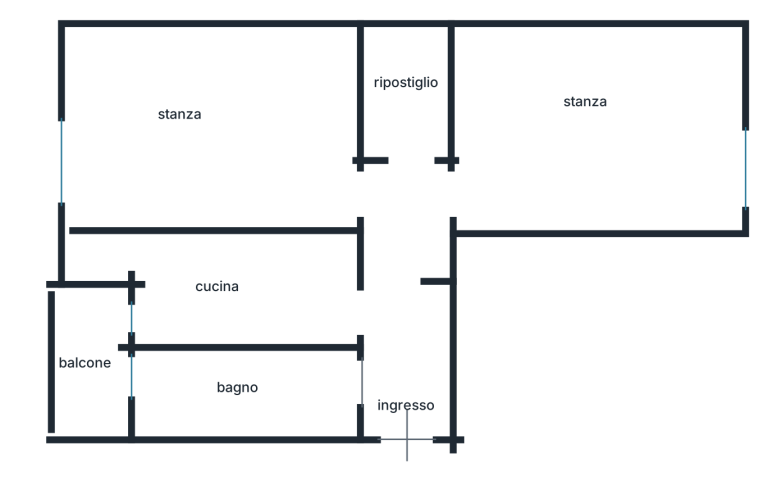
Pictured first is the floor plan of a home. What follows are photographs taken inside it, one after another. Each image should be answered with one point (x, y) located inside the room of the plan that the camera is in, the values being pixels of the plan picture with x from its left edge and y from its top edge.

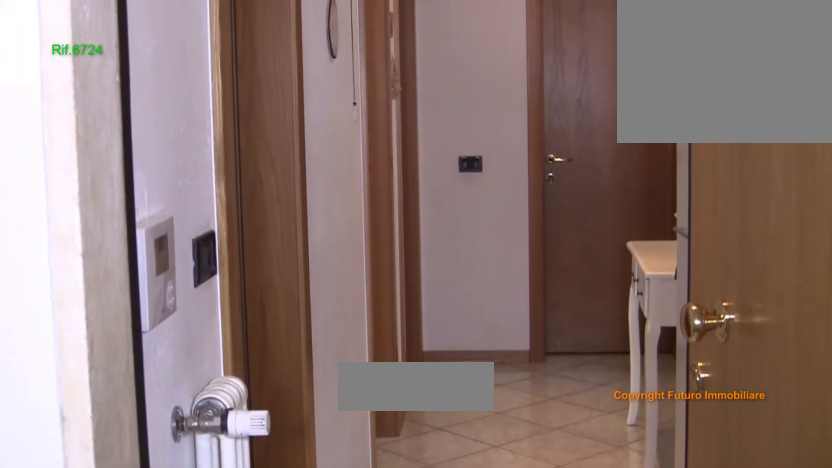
(405, 282)
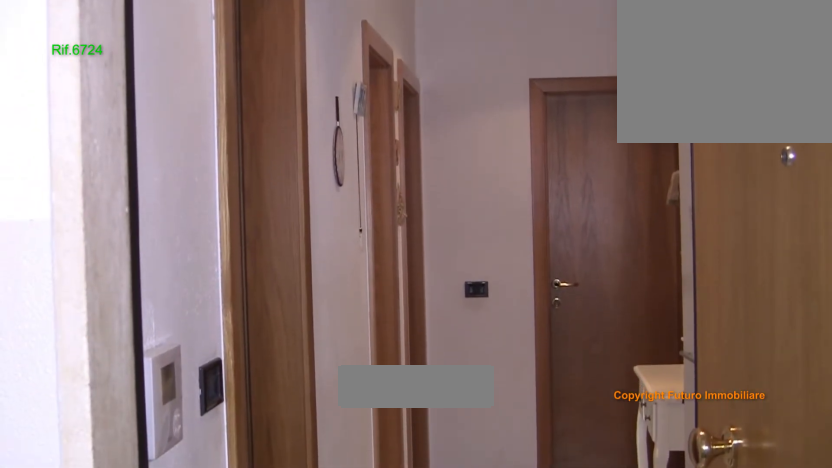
(405, 282)
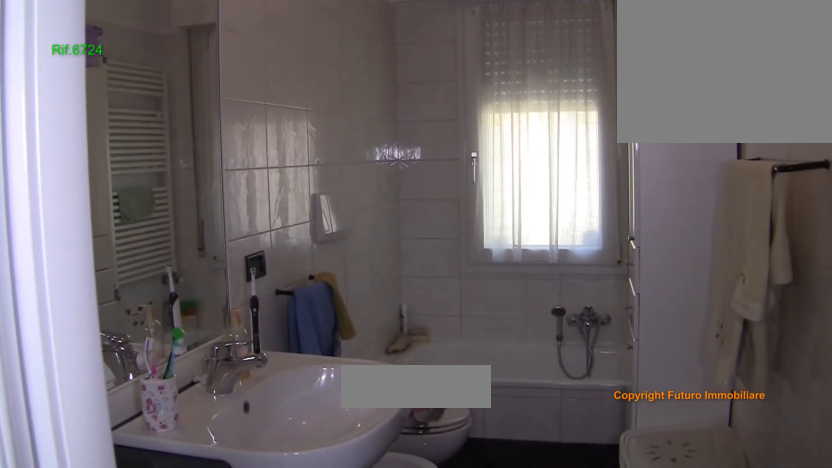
(257, 391)
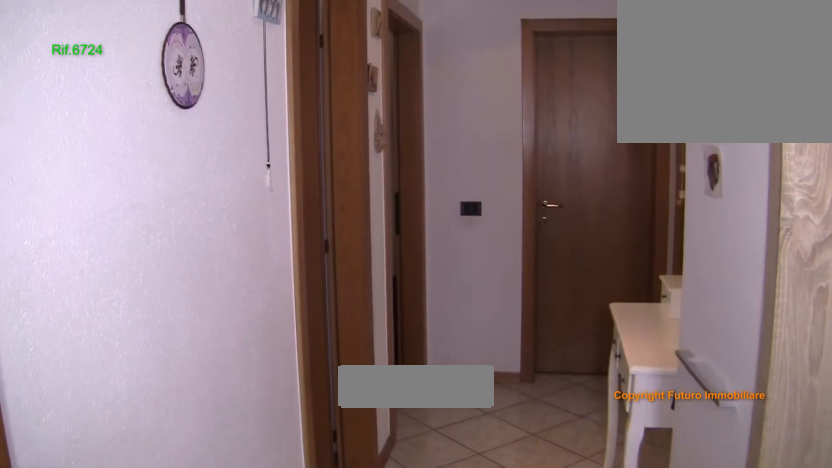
(405, 282)
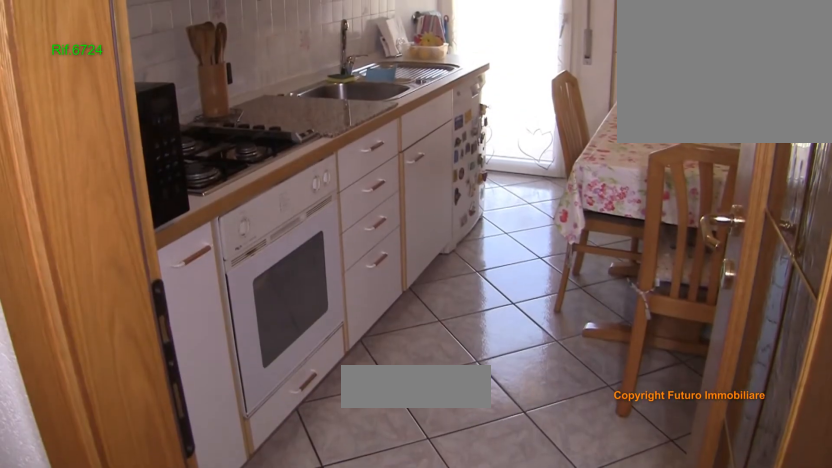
(249, 290)
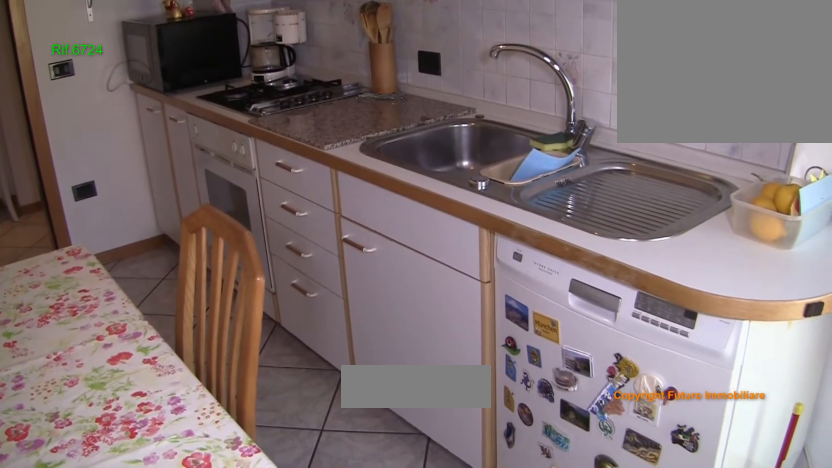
(249, 290)
